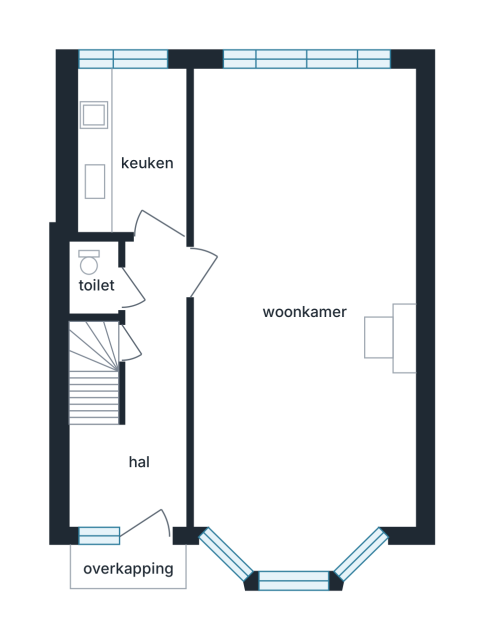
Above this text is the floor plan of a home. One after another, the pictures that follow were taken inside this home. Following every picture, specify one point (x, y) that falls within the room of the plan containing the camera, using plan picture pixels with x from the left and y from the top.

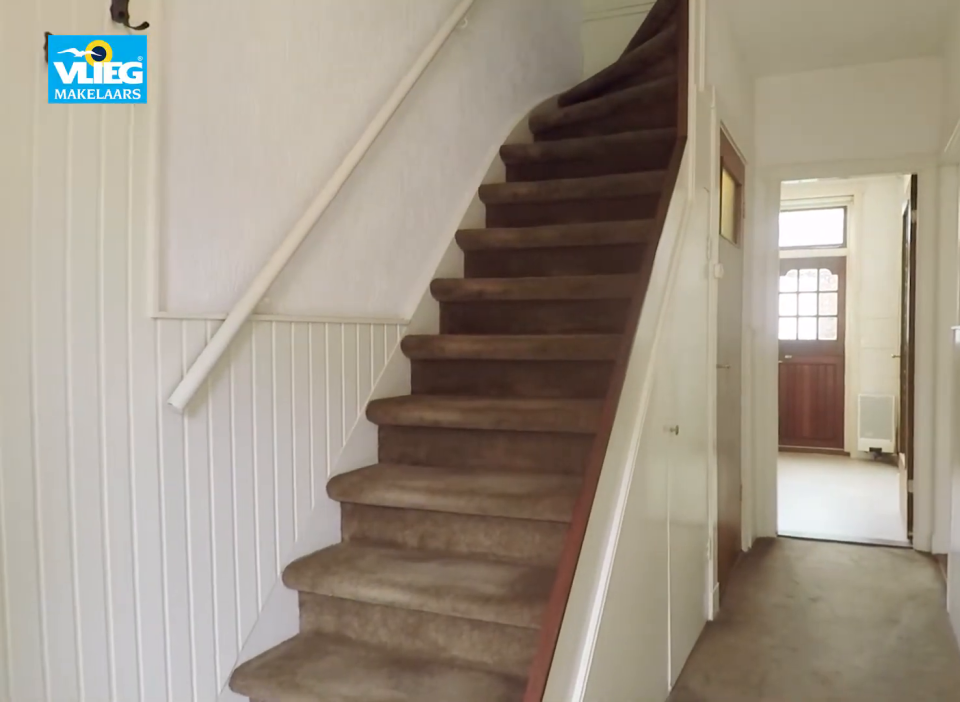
(141, 405)
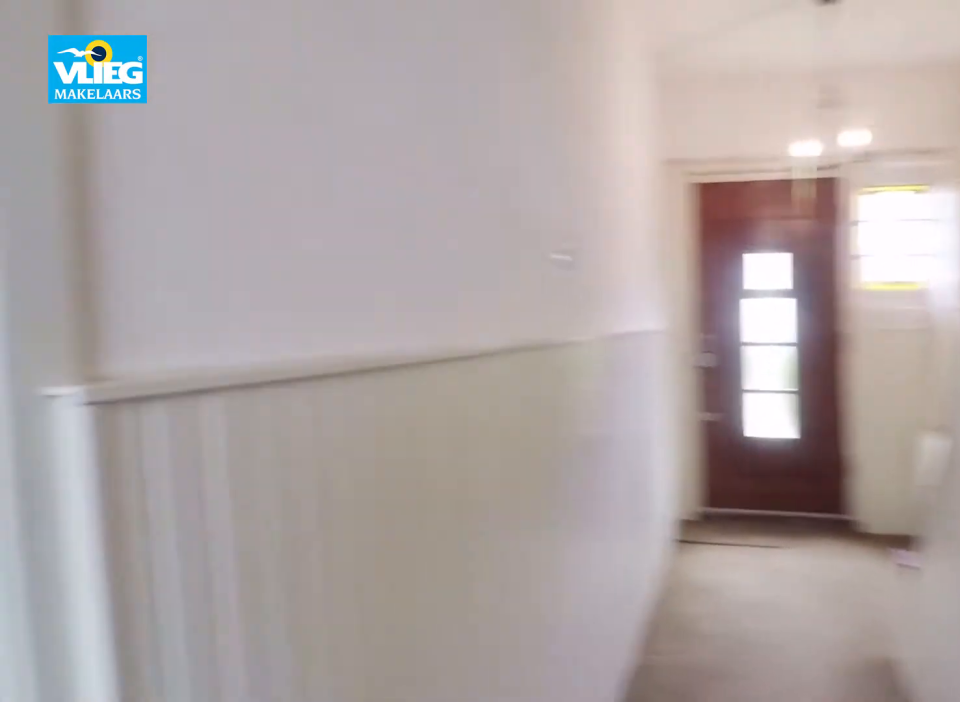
(141, 405)
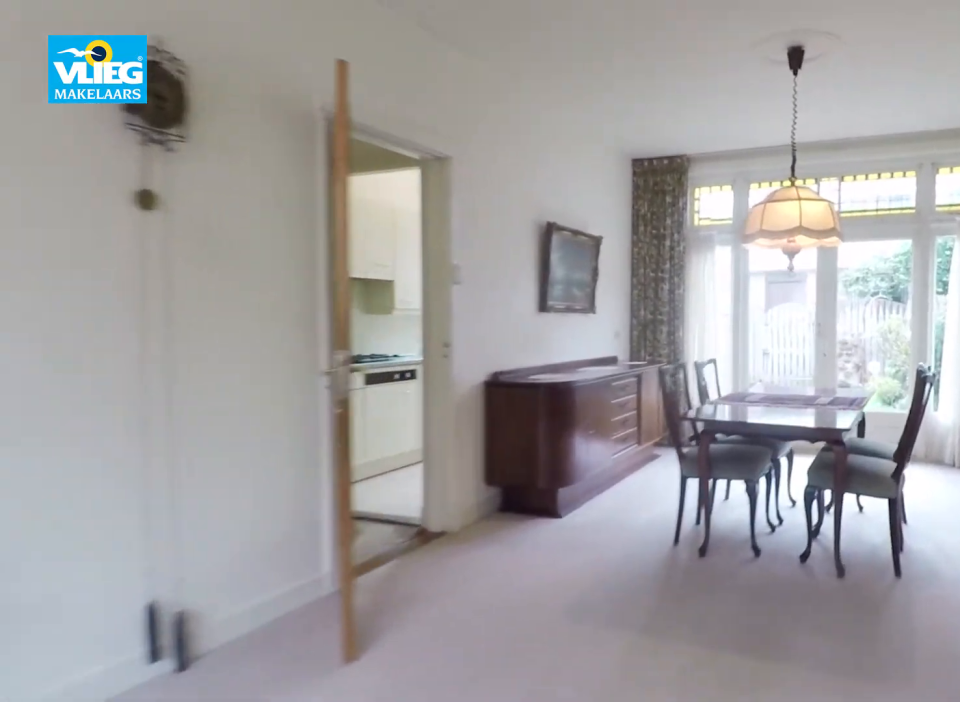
(297, 114)
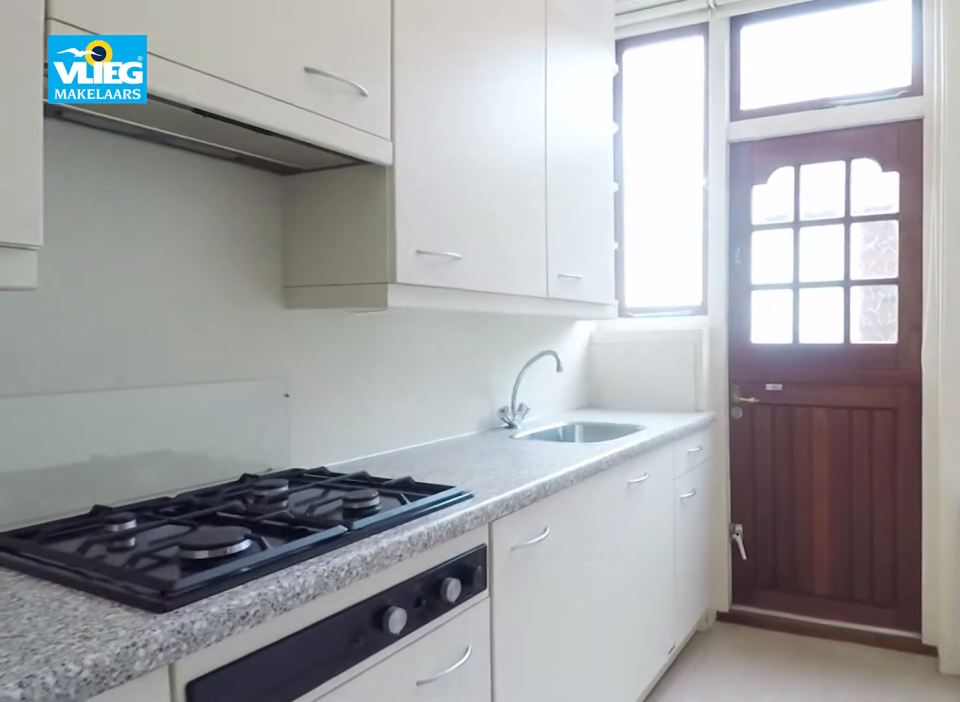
(132, 149)
